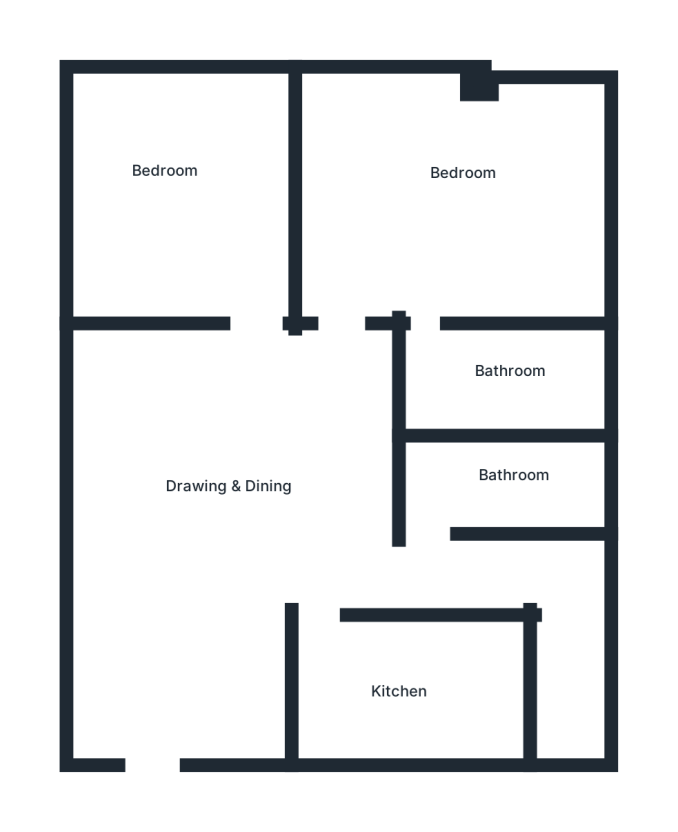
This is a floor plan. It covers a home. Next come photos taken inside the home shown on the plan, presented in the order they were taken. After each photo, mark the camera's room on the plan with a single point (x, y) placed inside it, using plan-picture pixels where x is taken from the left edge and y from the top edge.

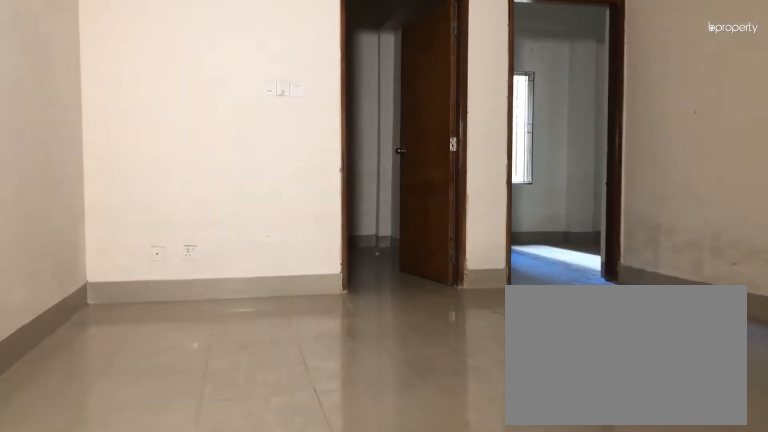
(236, 491)
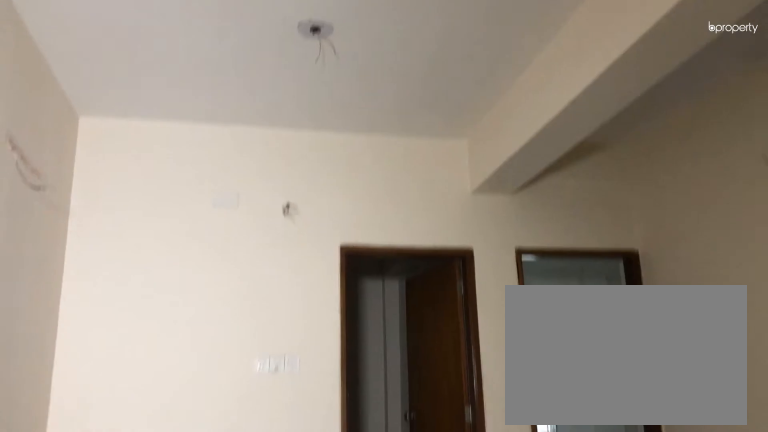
(236, 491)
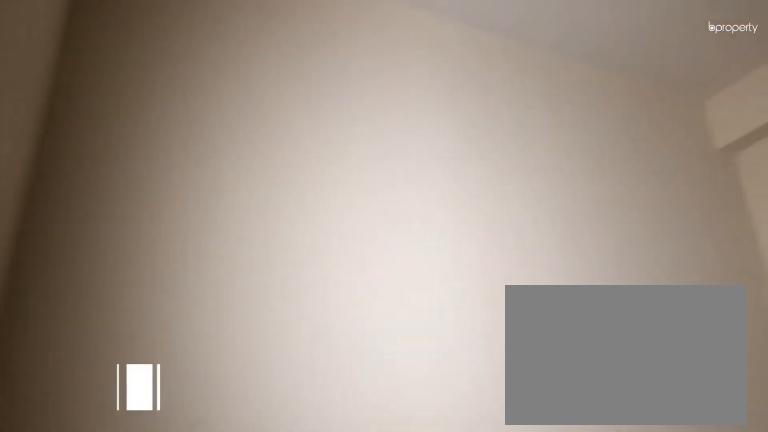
(186, 202)
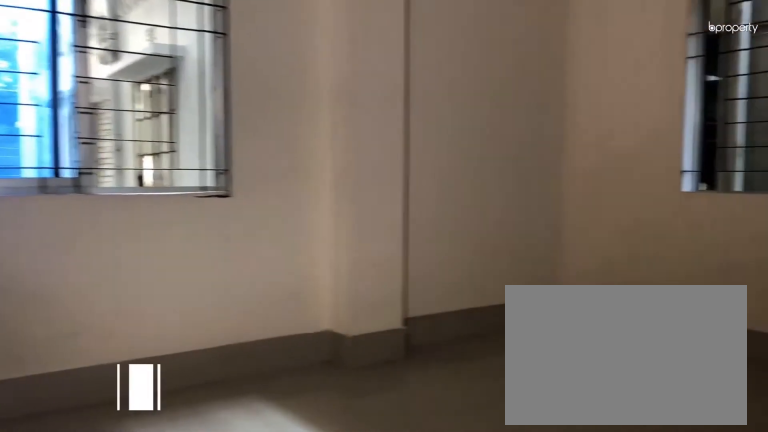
(441, 214)
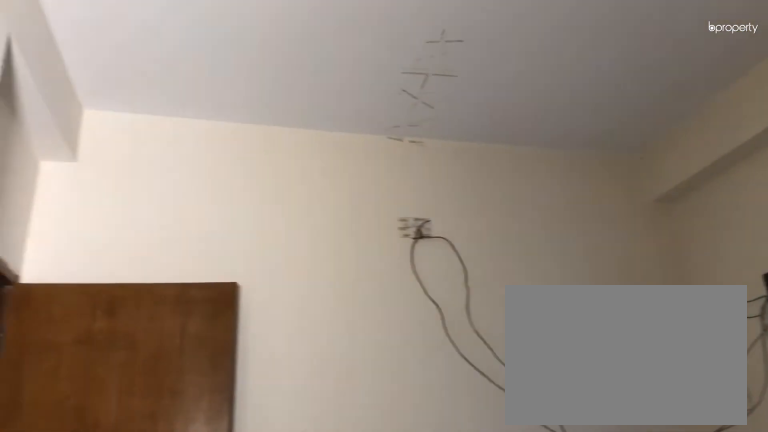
(441, 214)
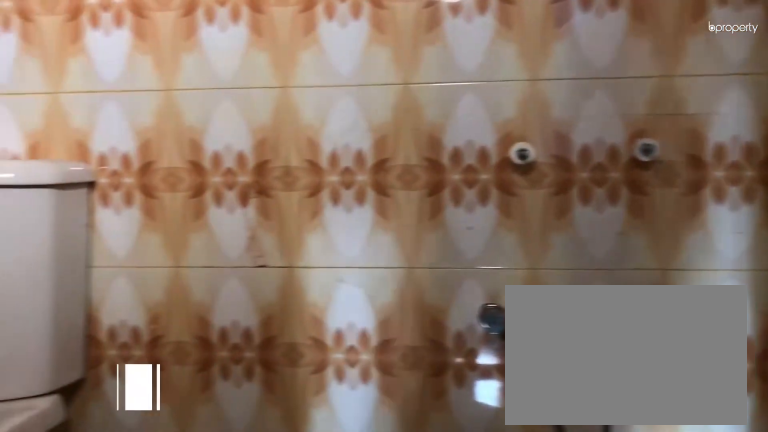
(504, 373)
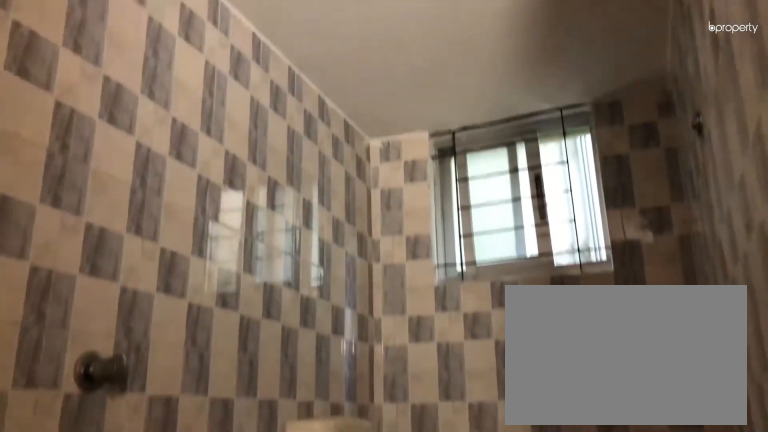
(475, 488)
